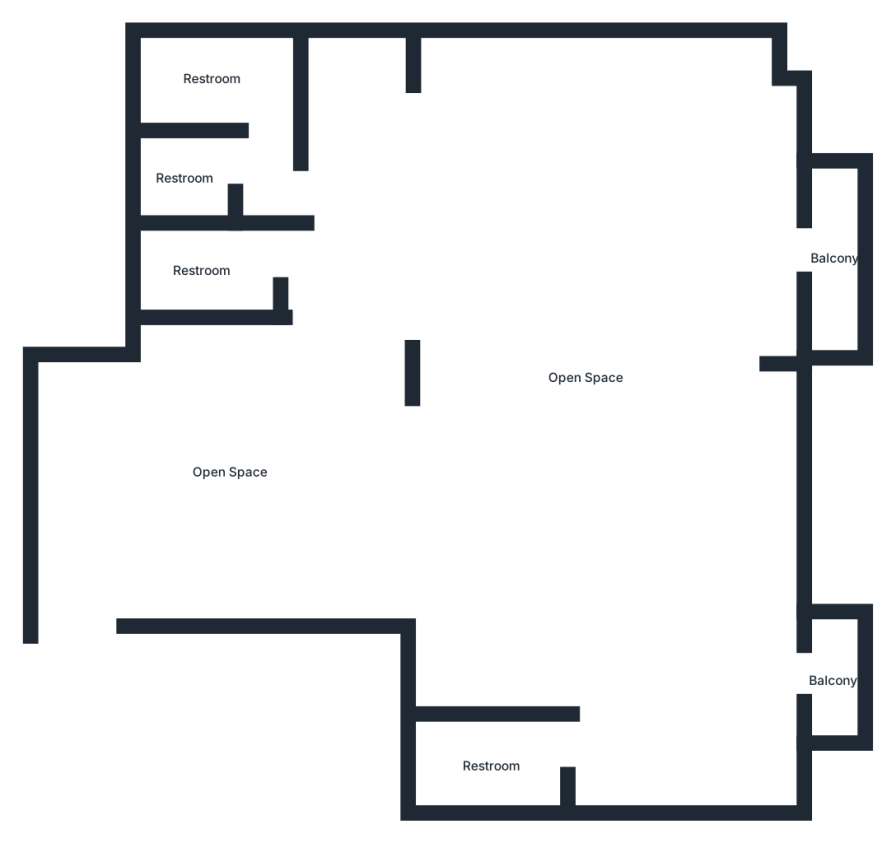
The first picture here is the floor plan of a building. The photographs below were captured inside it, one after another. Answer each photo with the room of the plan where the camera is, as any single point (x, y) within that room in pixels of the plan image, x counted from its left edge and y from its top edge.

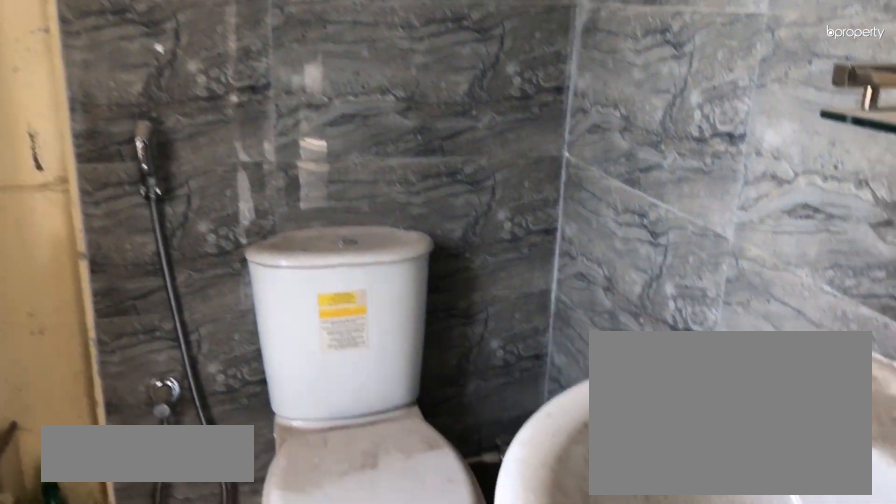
(482, 766)
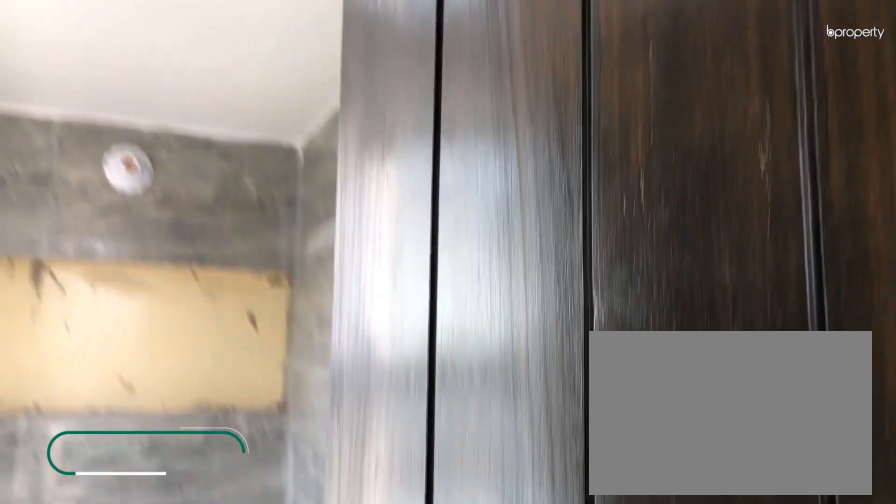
(482, 766)
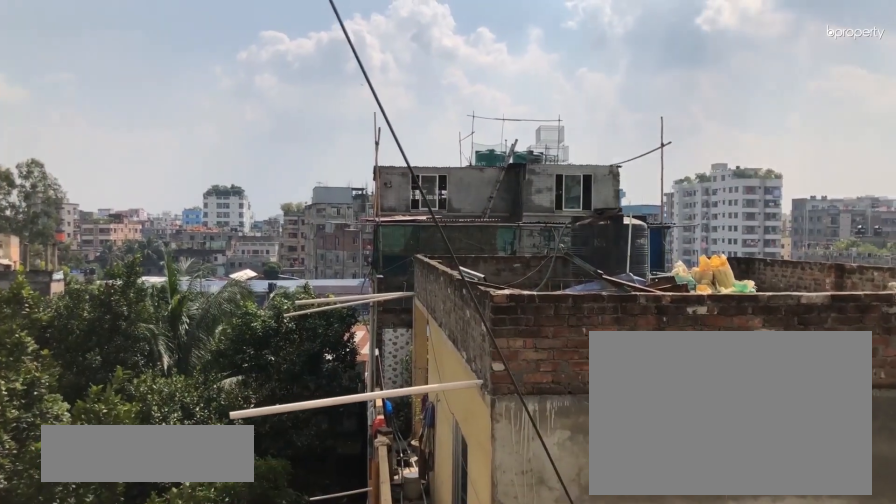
(836, 685)
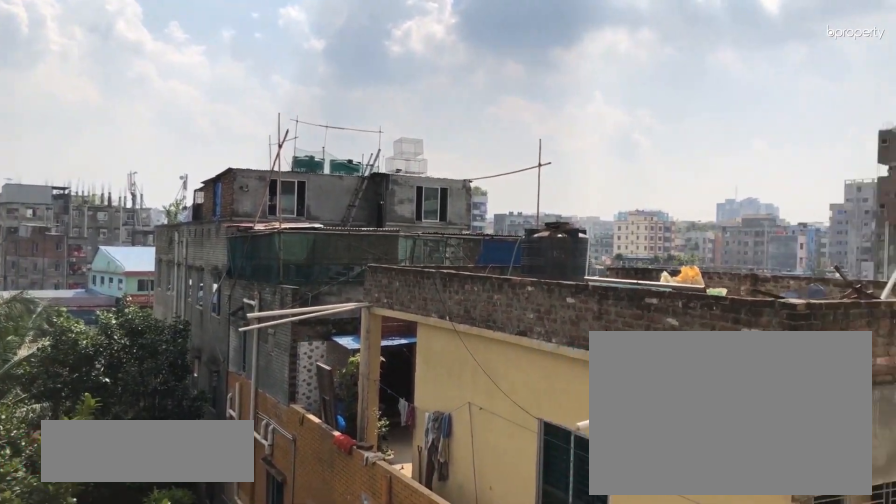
(842, 255)
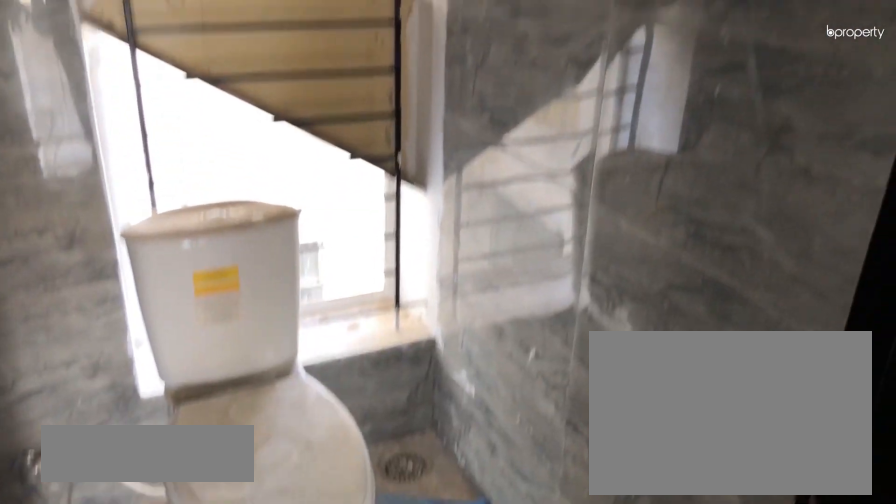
(183, 176)
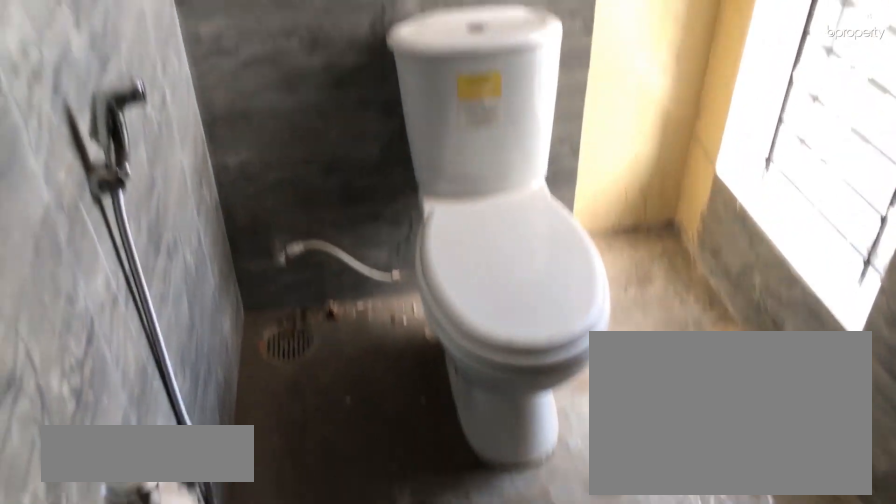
(211, 81)
